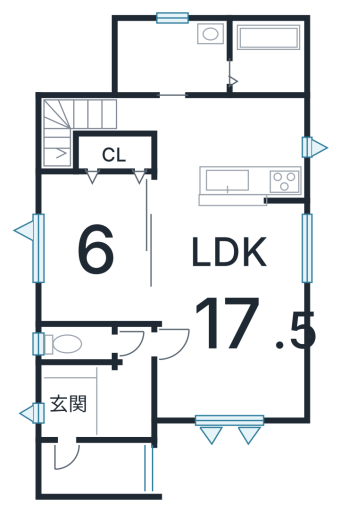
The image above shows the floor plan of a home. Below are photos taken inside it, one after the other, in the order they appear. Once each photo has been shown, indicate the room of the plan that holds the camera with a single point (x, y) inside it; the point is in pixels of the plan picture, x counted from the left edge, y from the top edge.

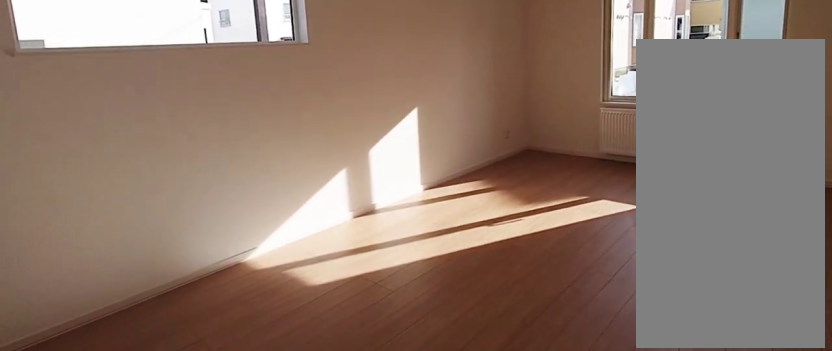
(225, 321)
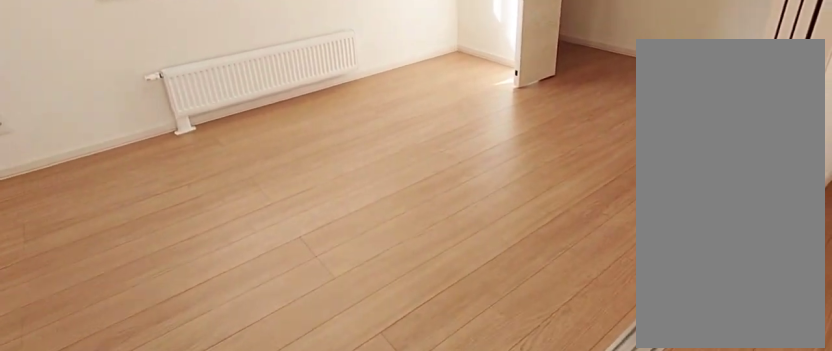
(95, 248)
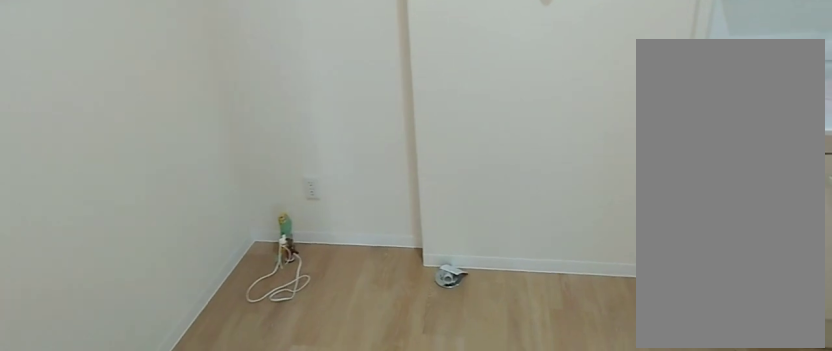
(168, 64)
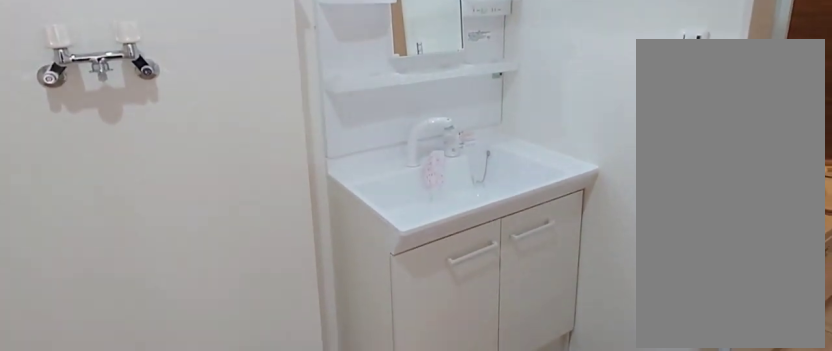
(168, 64)
